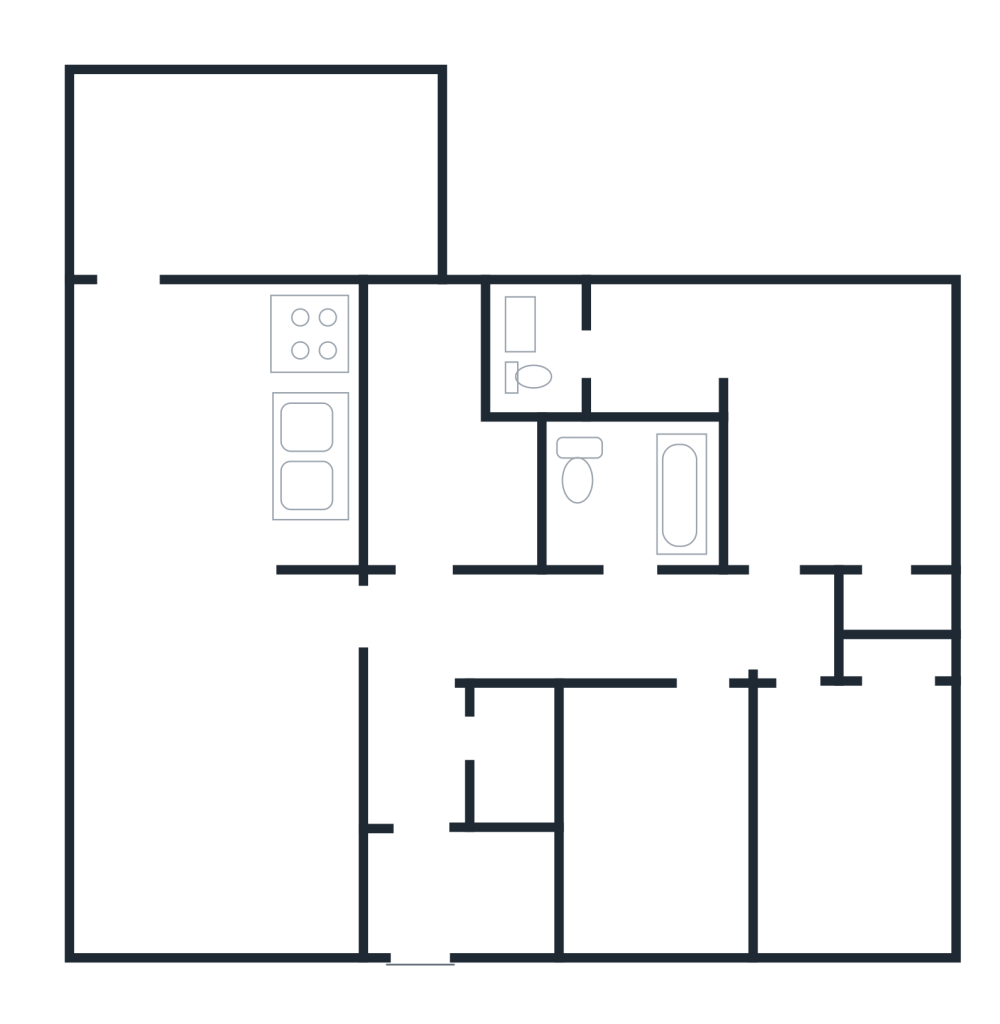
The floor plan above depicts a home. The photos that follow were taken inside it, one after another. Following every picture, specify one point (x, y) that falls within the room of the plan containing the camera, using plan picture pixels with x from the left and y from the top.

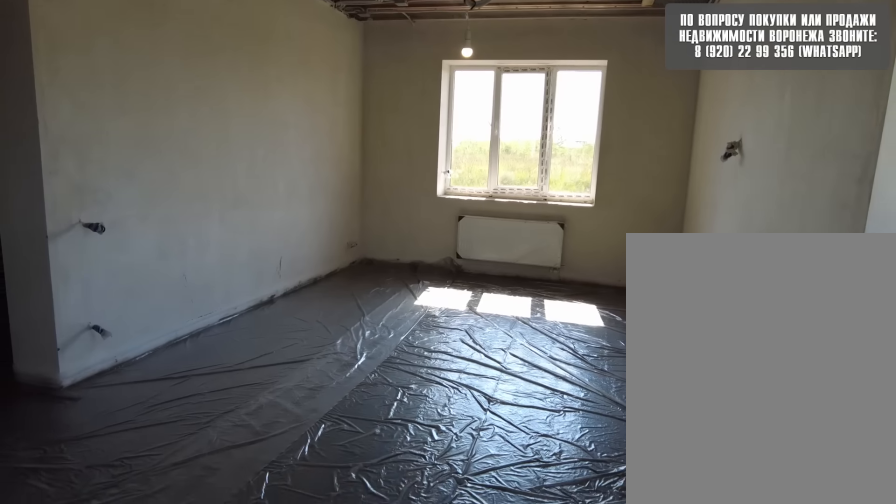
(174, 436)
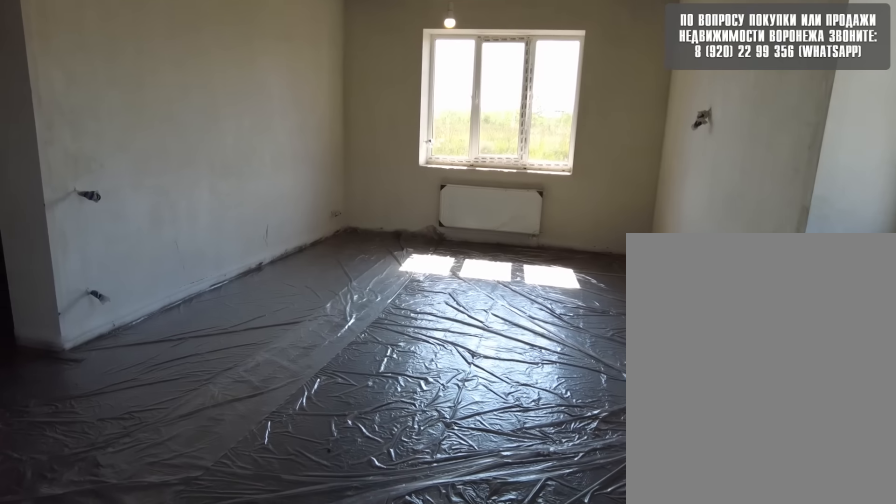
(174, 408)
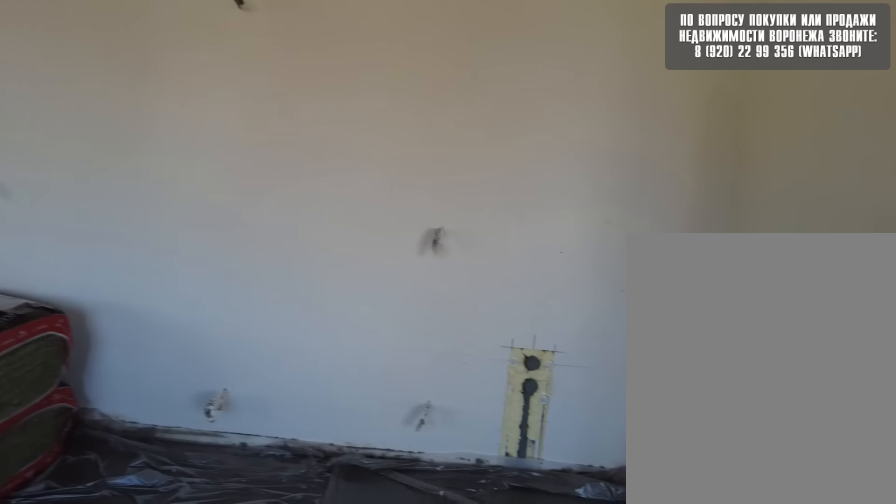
(176, 370)
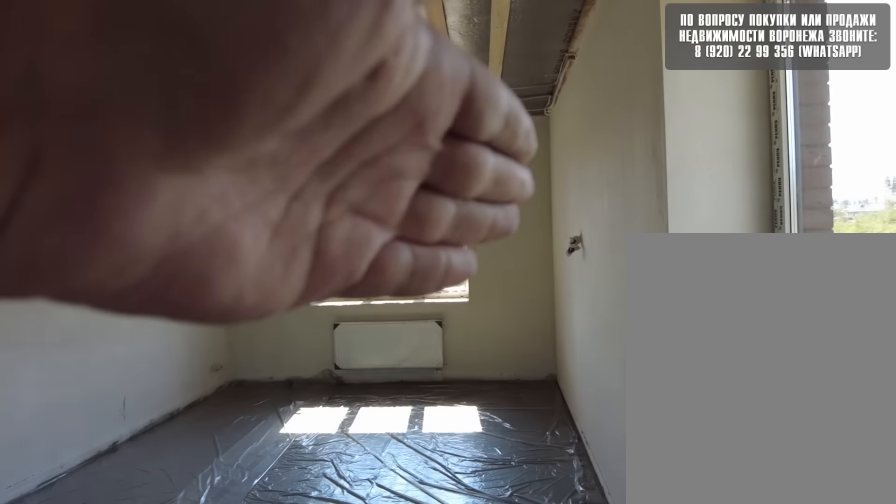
(177, 367)
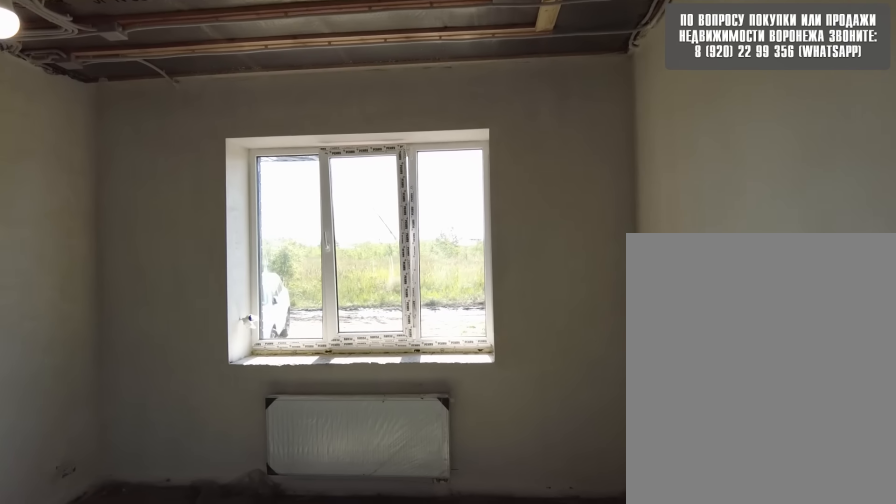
(175, 370)
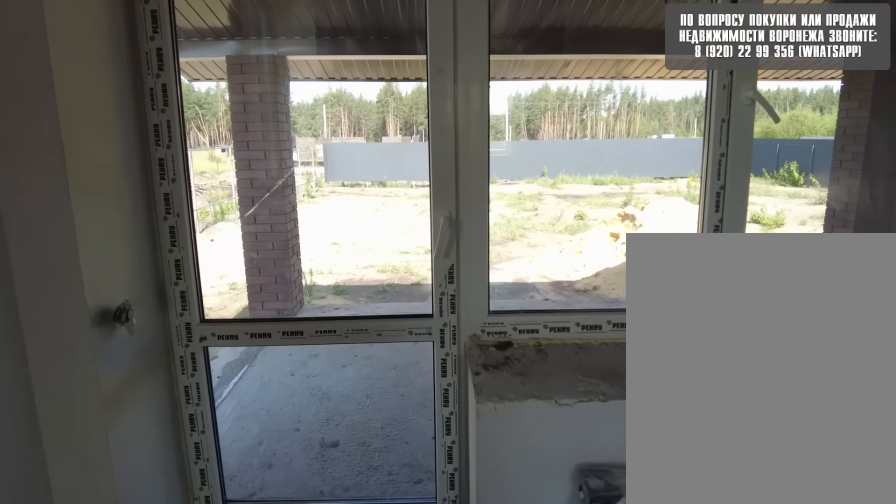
(179, 357)
